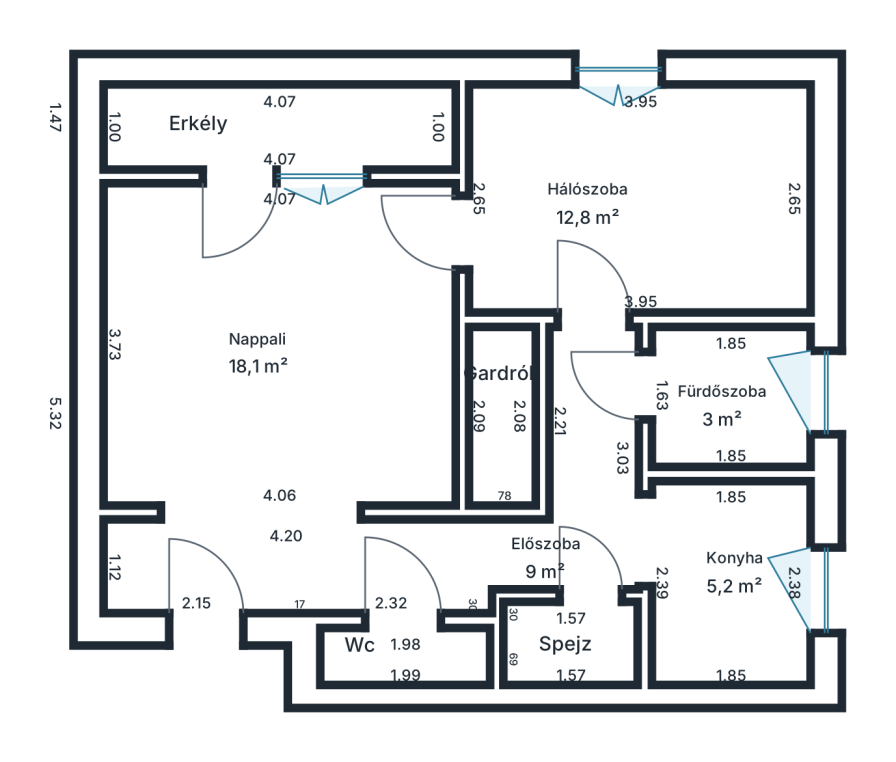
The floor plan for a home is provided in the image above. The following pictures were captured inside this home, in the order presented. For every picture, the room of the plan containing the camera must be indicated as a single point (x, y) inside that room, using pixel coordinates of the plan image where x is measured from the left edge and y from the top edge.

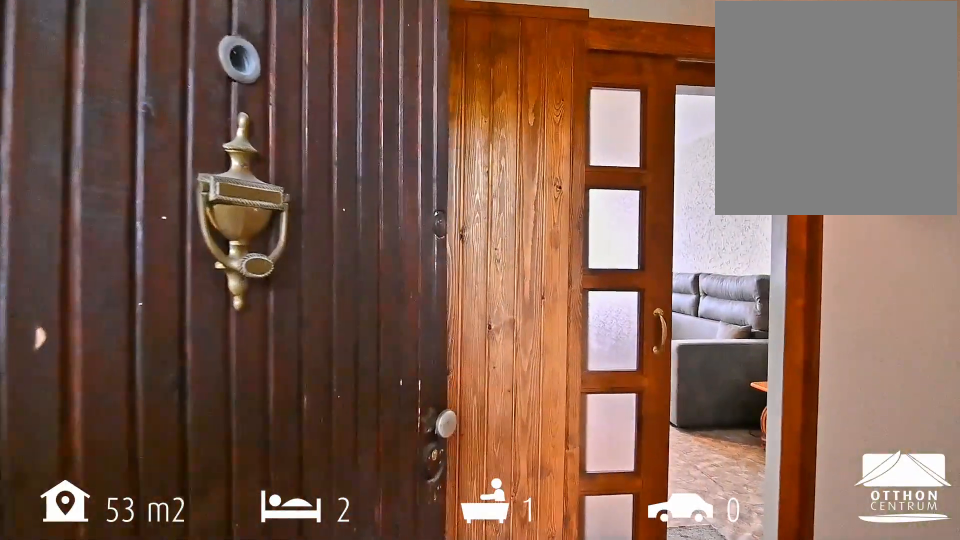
(315, 564)
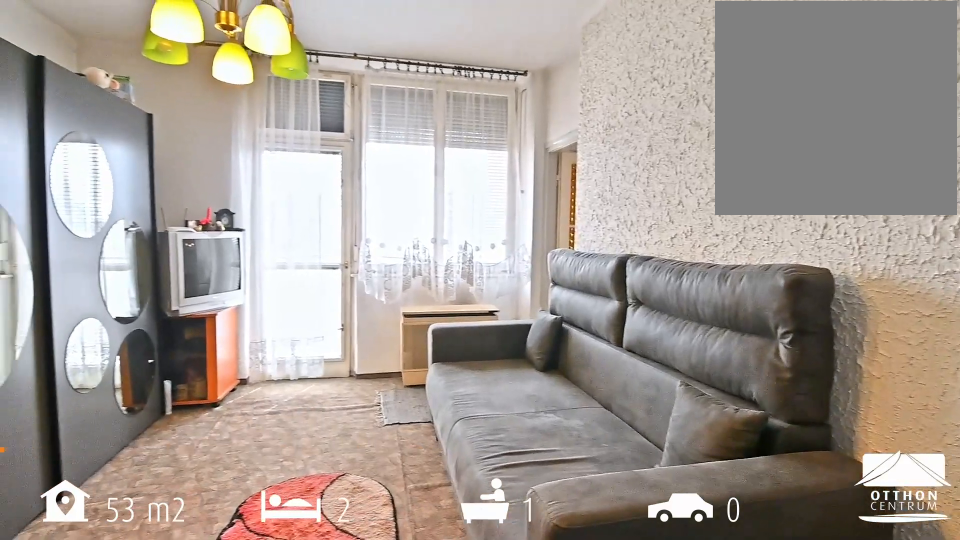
(271, 339)
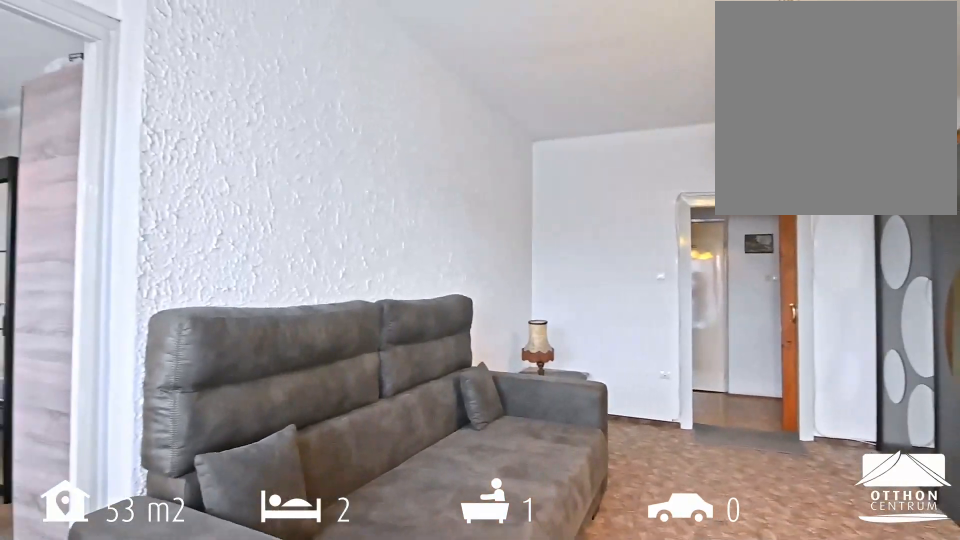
(271, 338)
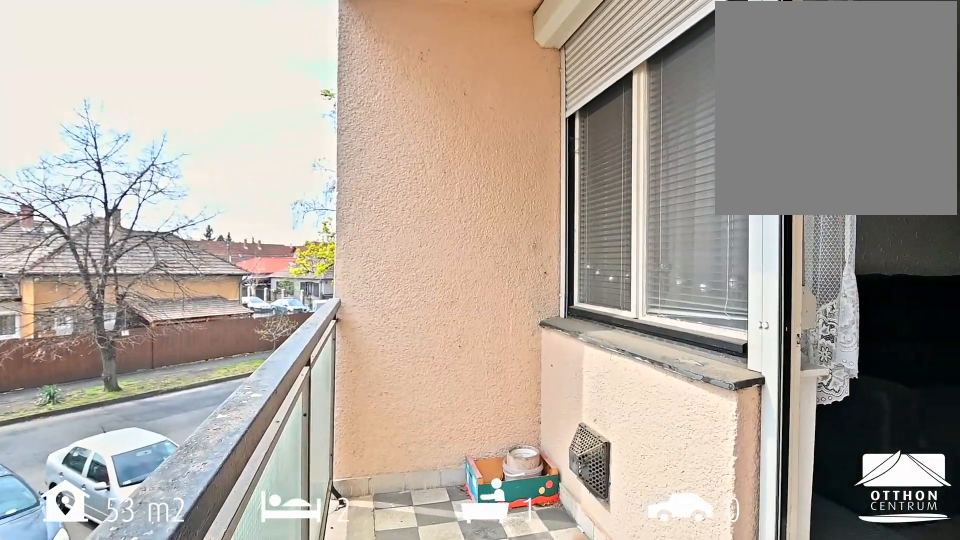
(284, 132)
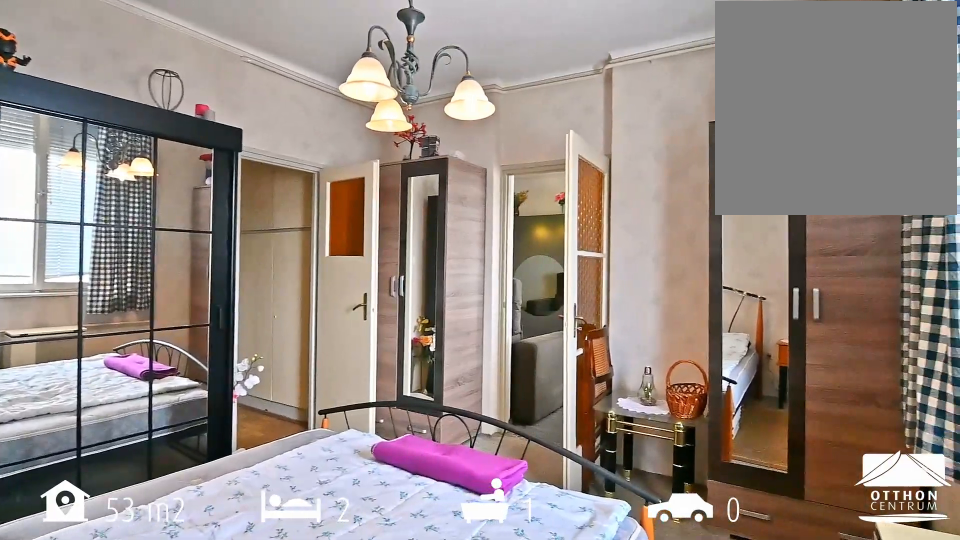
(638, 203)
